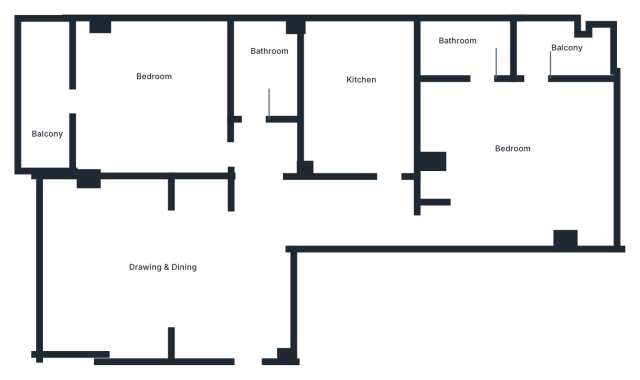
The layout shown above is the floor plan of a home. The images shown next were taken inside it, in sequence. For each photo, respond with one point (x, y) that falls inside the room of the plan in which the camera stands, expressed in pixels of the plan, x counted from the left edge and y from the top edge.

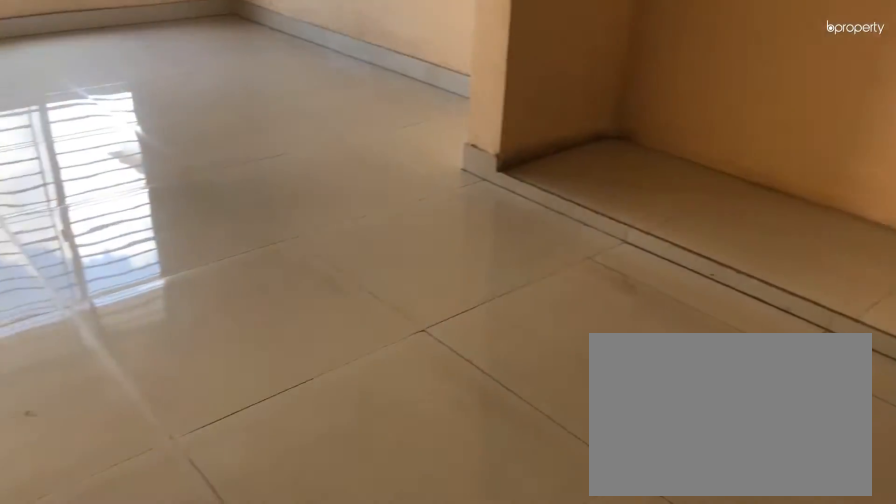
(145, 272)
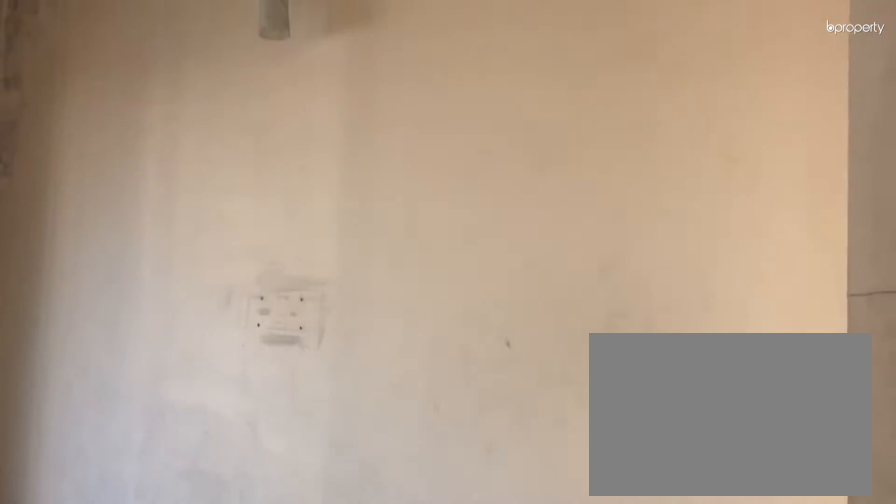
(155, 272)
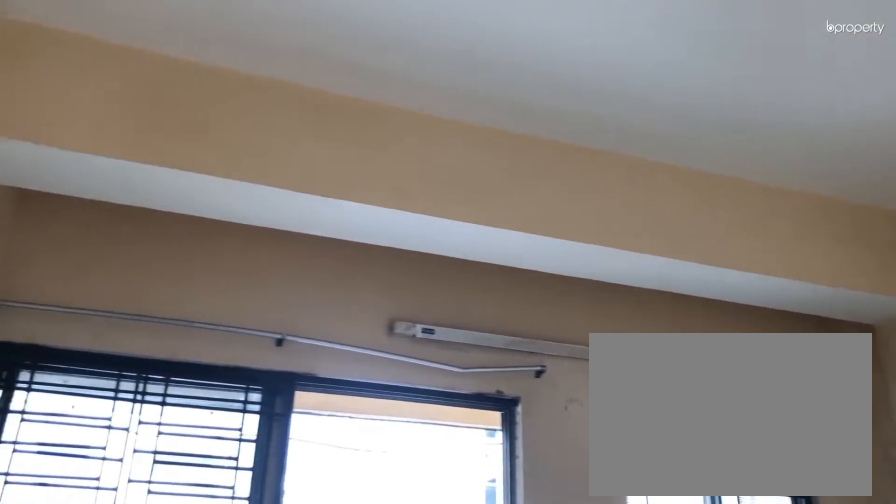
(153, 92)
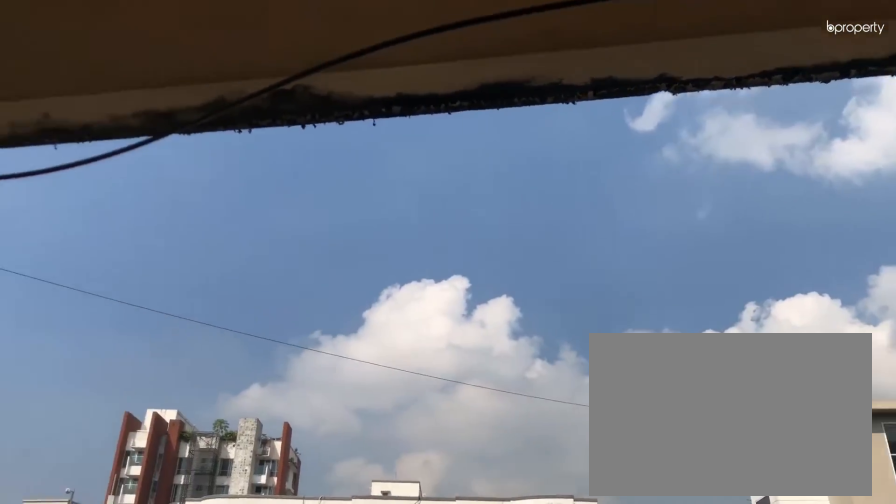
(52, 101)
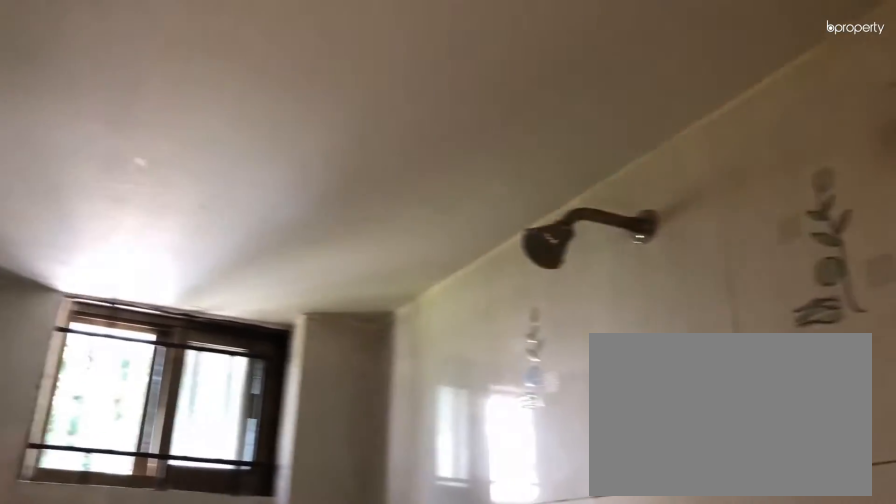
(263, 78)
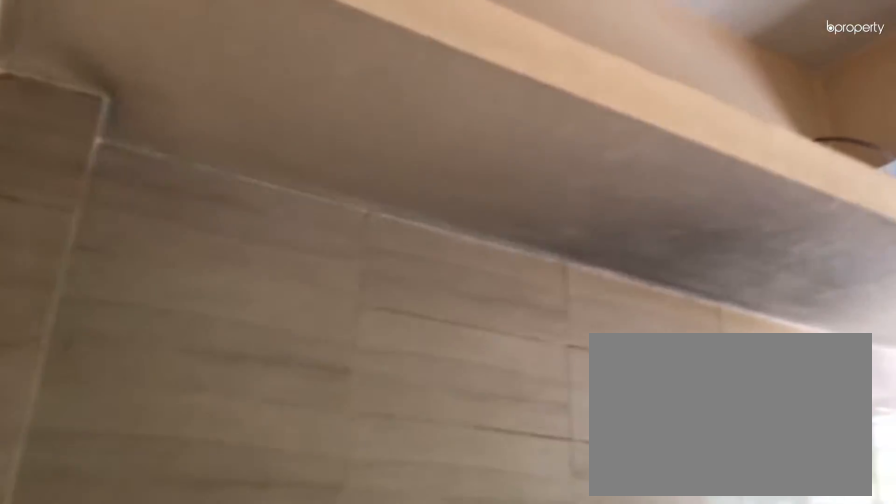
(364, 94)
